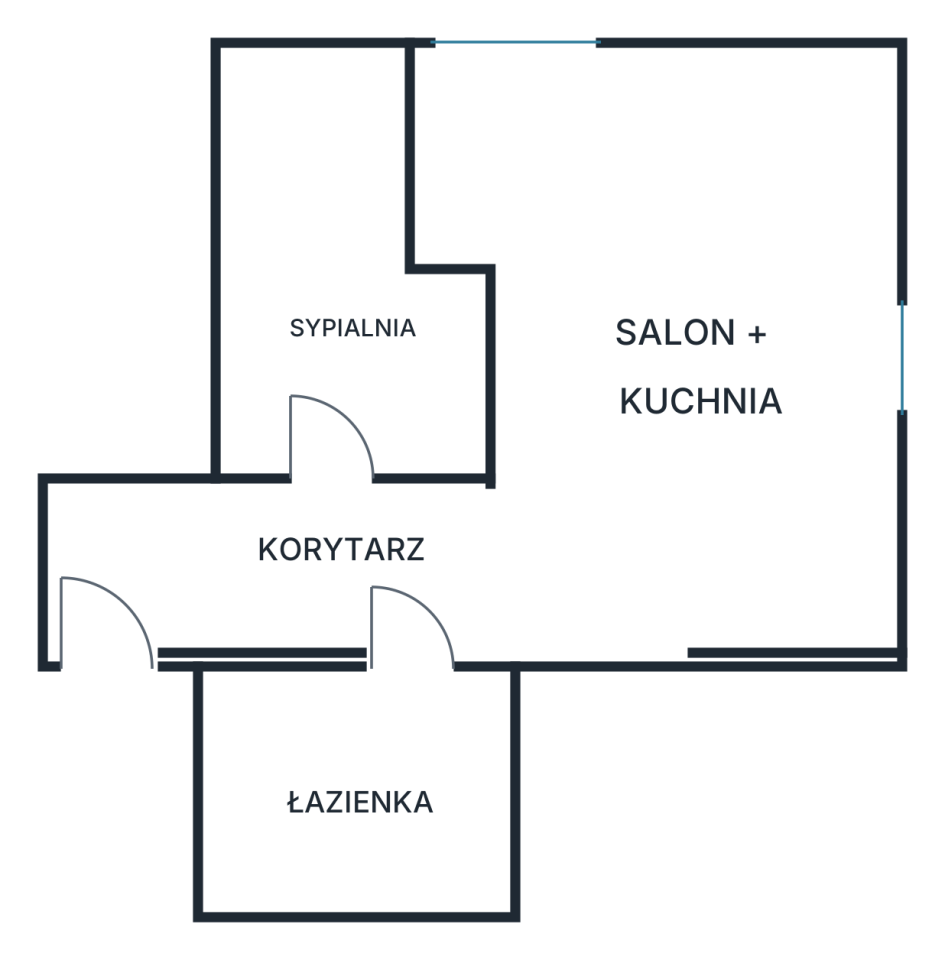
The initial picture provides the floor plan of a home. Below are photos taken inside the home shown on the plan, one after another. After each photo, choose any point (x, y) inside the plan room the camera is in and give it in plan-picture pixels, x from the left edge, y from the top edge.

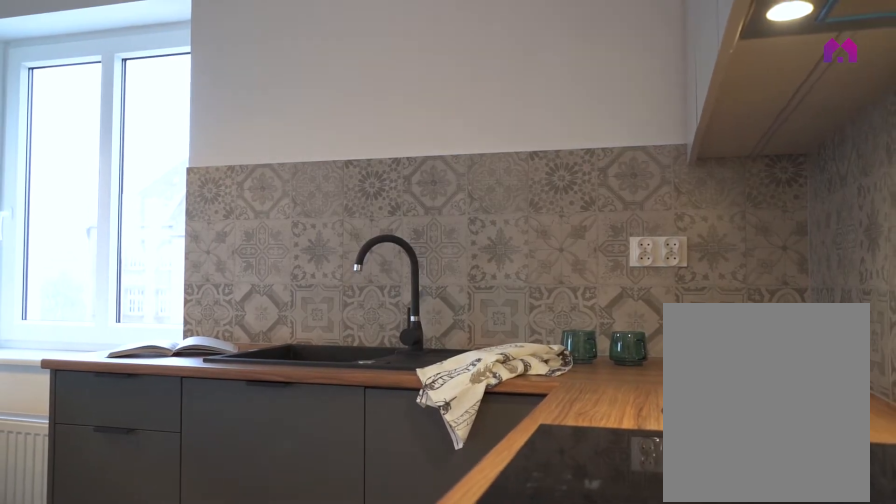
(659, 353)
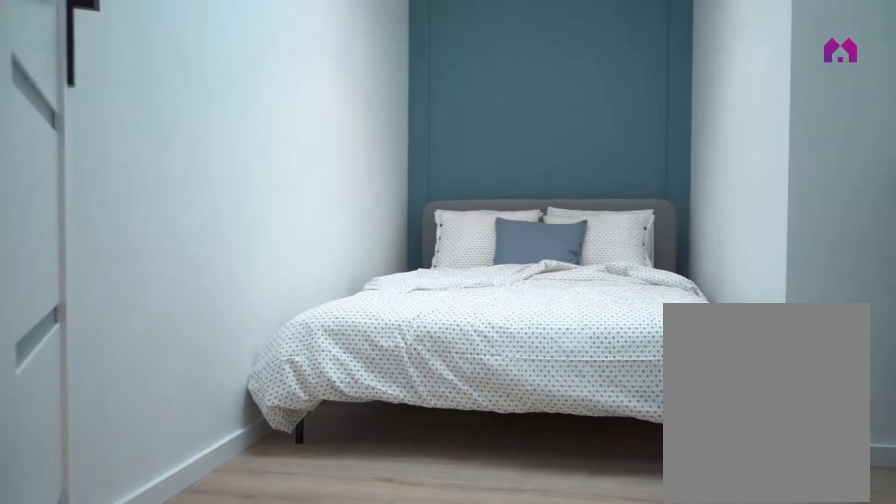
(336, 261)
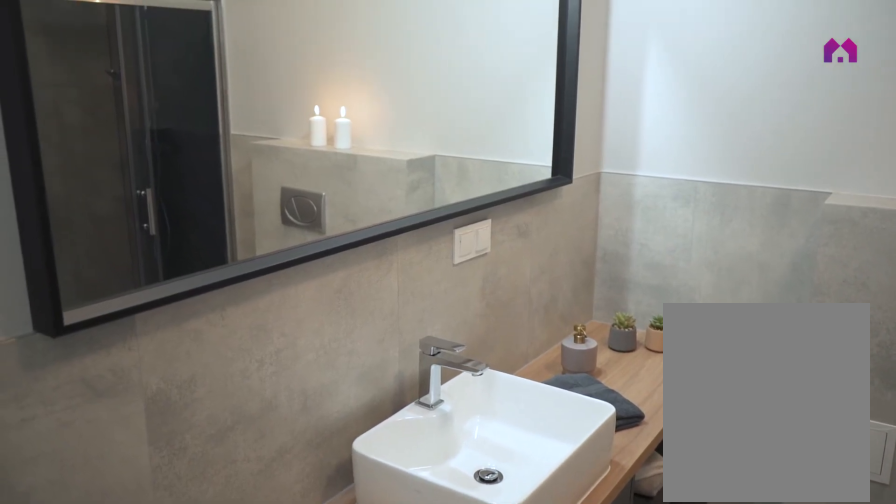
(357, 793)
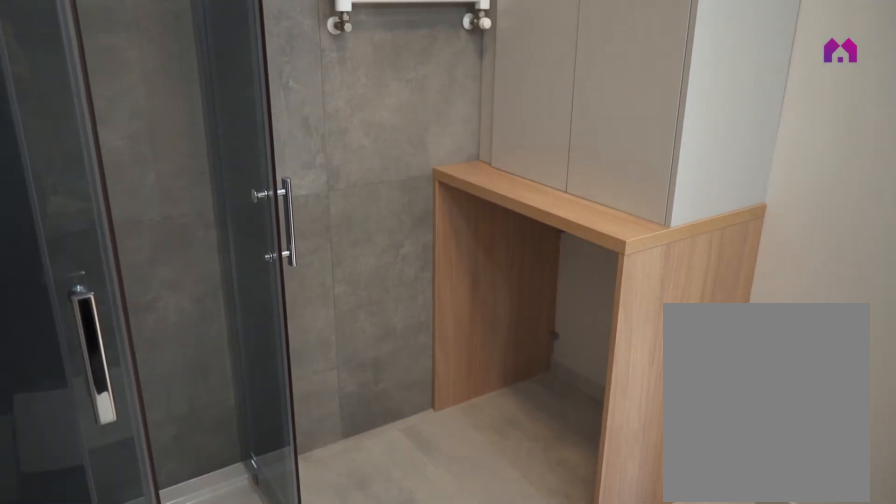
(357, 793)
